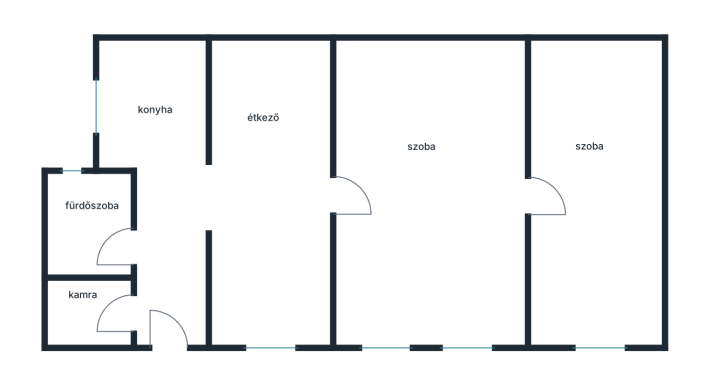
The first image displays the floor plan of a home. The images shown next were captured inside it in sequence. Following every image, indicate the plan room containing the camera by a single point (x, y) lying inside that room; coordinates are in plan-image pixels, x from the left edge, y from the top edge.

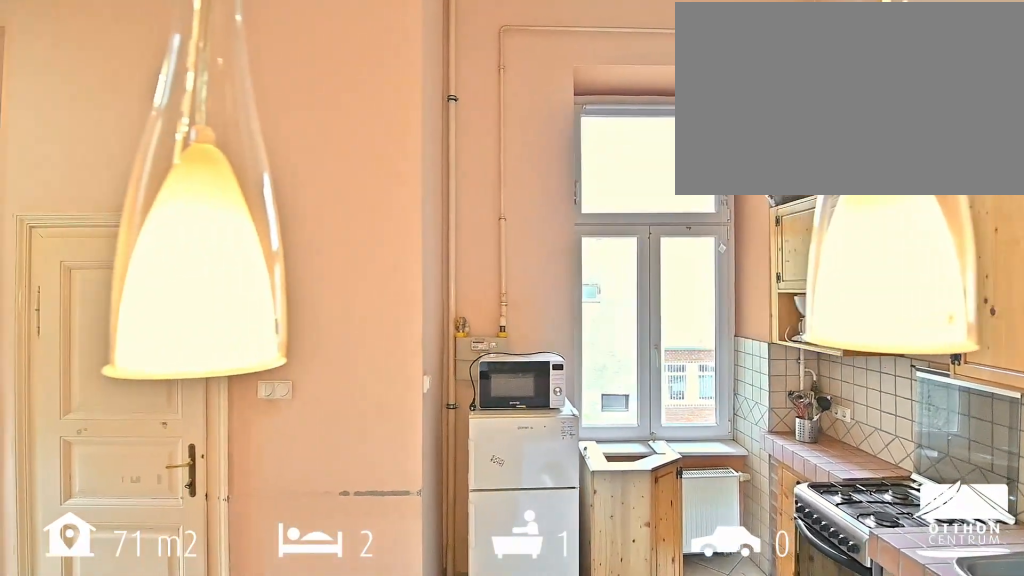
(271, 202)
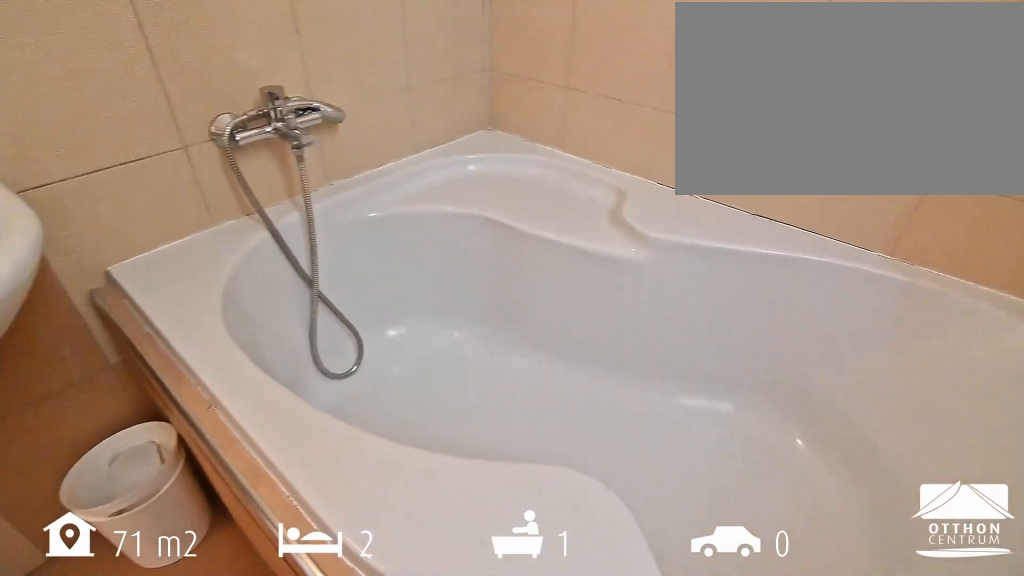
(92, 222)
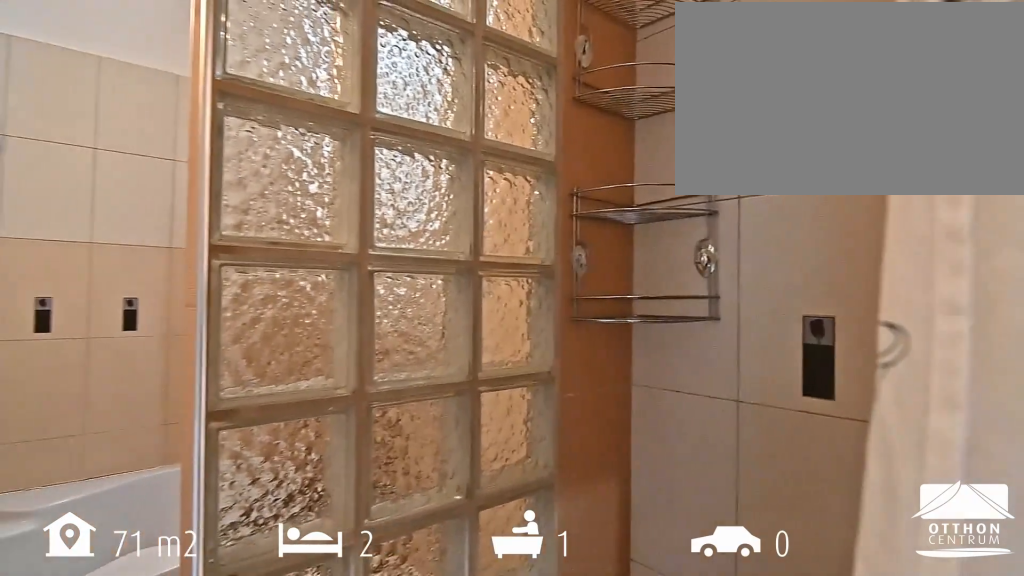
(92, 222)
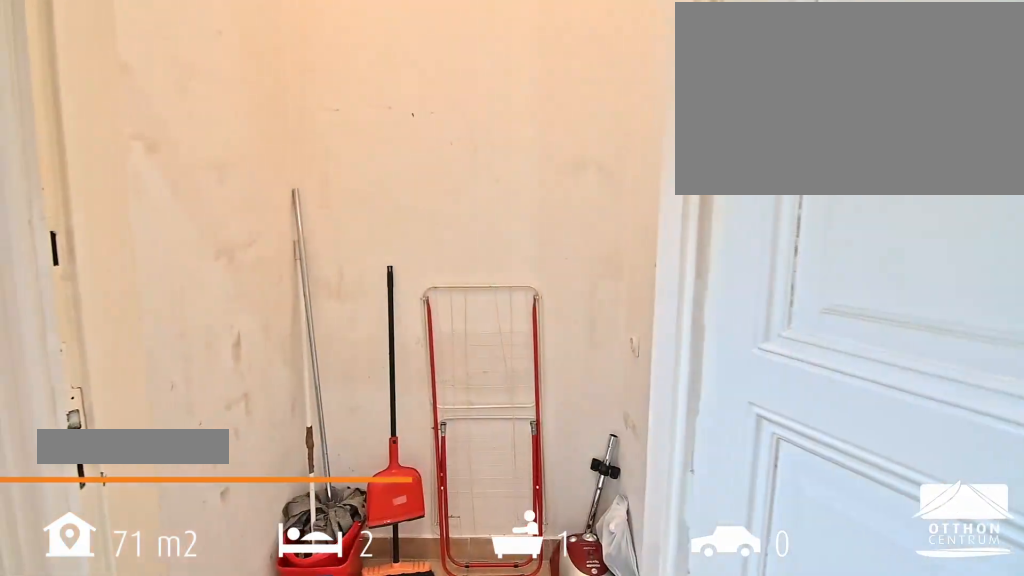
(89, 315)
